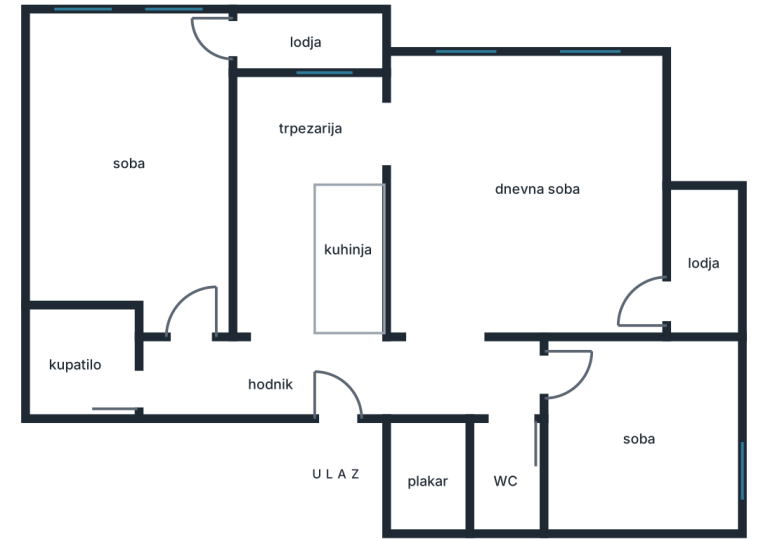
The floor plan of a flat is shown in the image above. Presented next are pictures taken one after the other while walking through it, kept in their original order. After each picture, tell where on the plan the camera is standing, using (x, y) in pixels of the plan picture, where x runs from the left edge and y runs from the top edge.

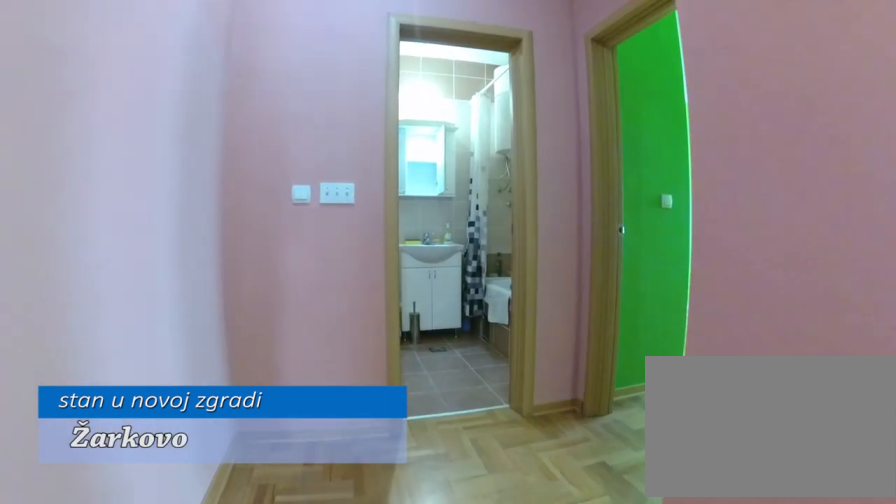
(274, 380)
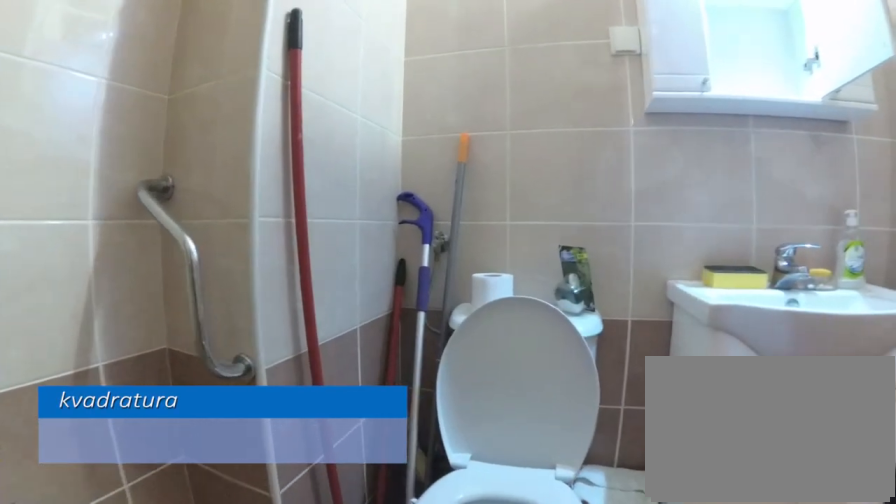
(89, 376)
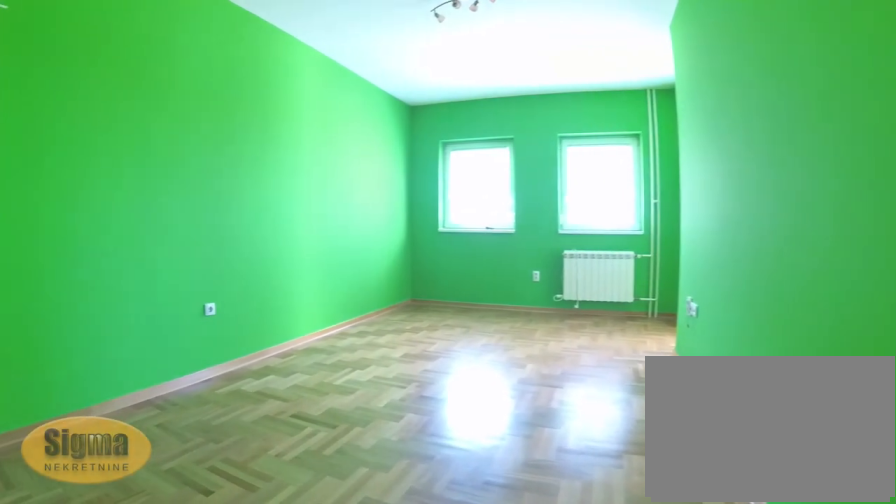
(196, 344)
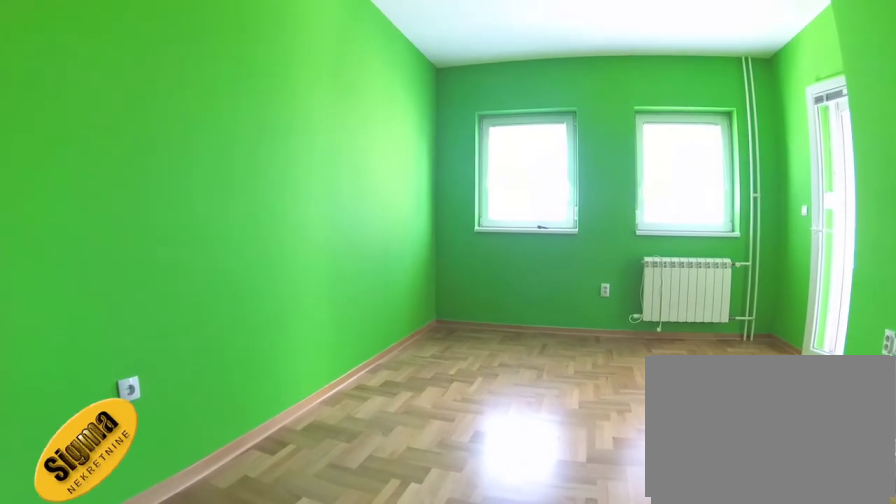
(124, 240)
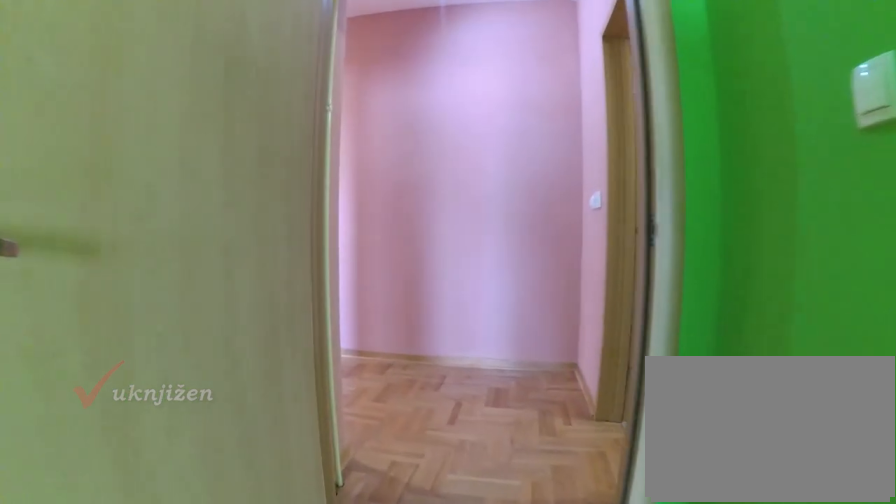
(190, 285)
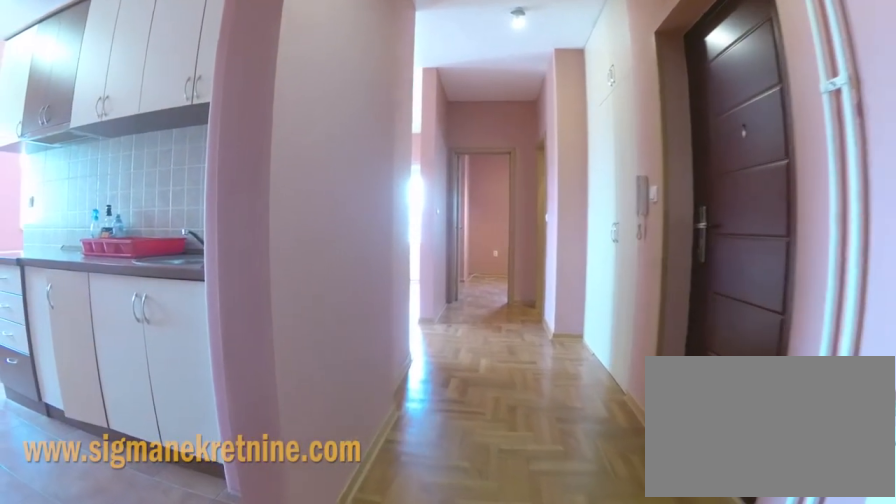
(256, 387)
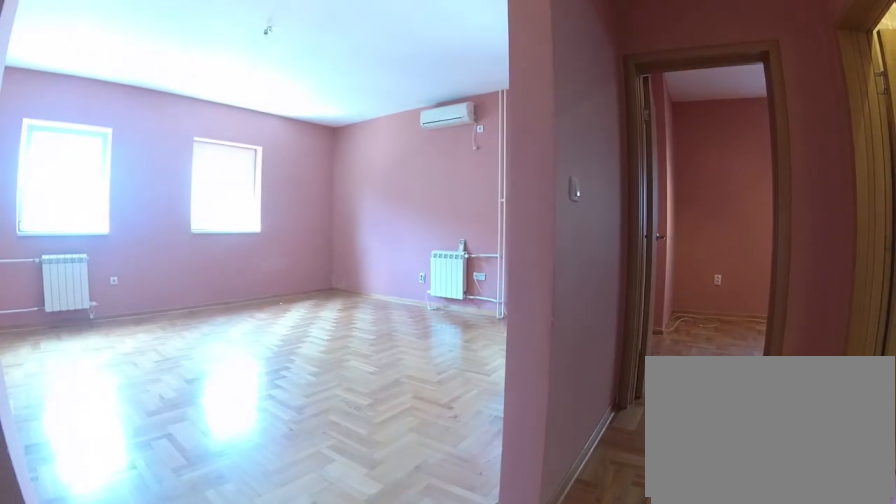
(389, 375)
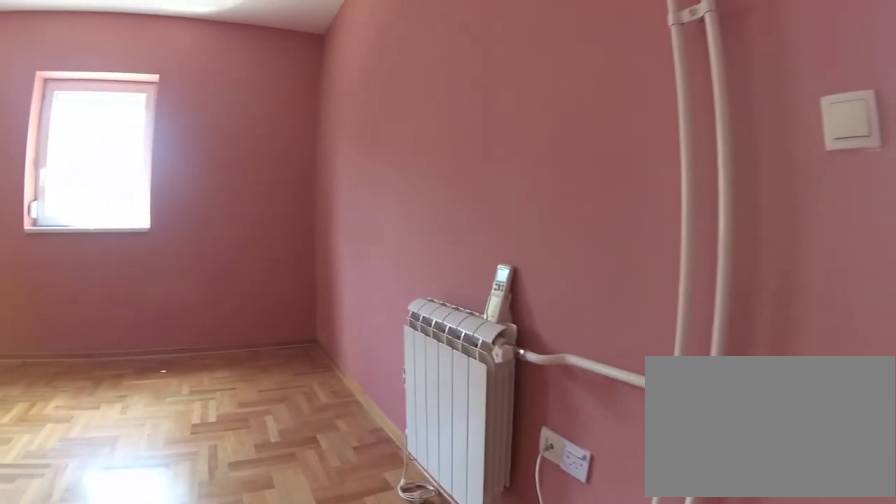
(637, 300)
